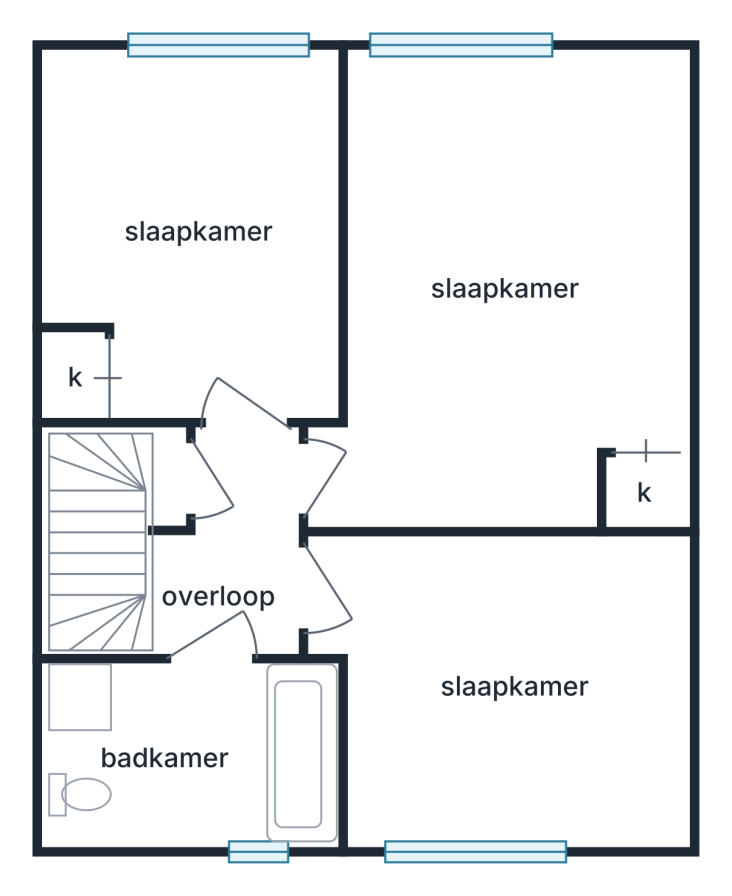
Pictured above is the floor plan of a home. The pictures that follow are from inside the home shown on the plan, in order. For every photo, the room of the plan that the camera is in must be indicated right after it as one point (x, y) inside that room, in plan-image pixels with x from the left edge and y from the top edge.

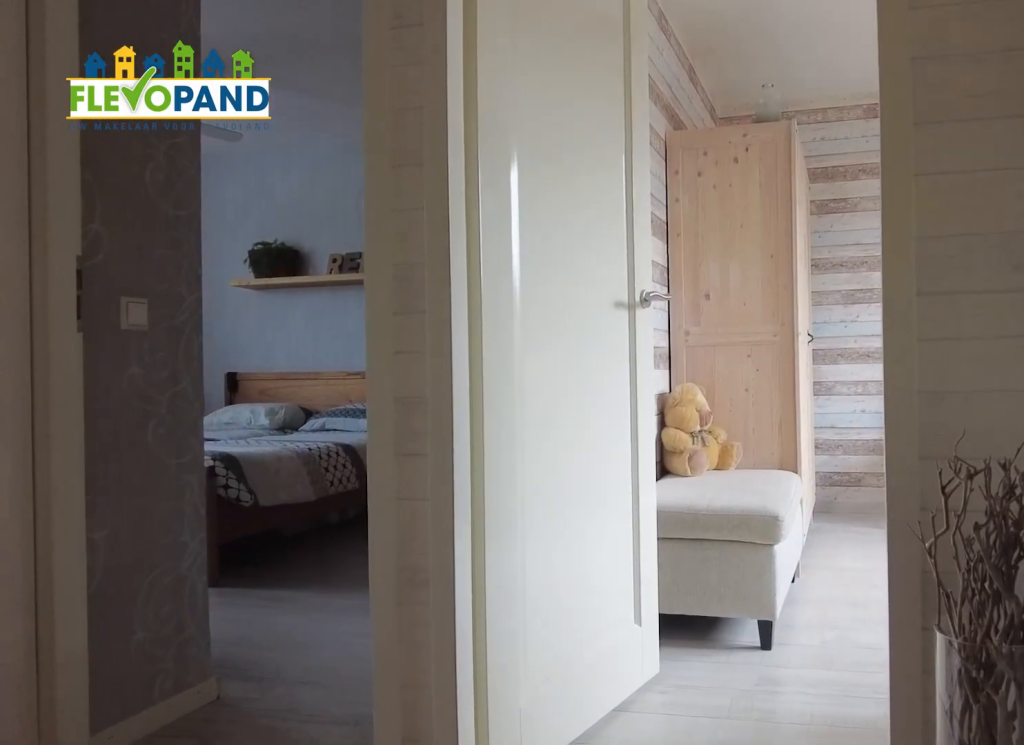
(233, 556)
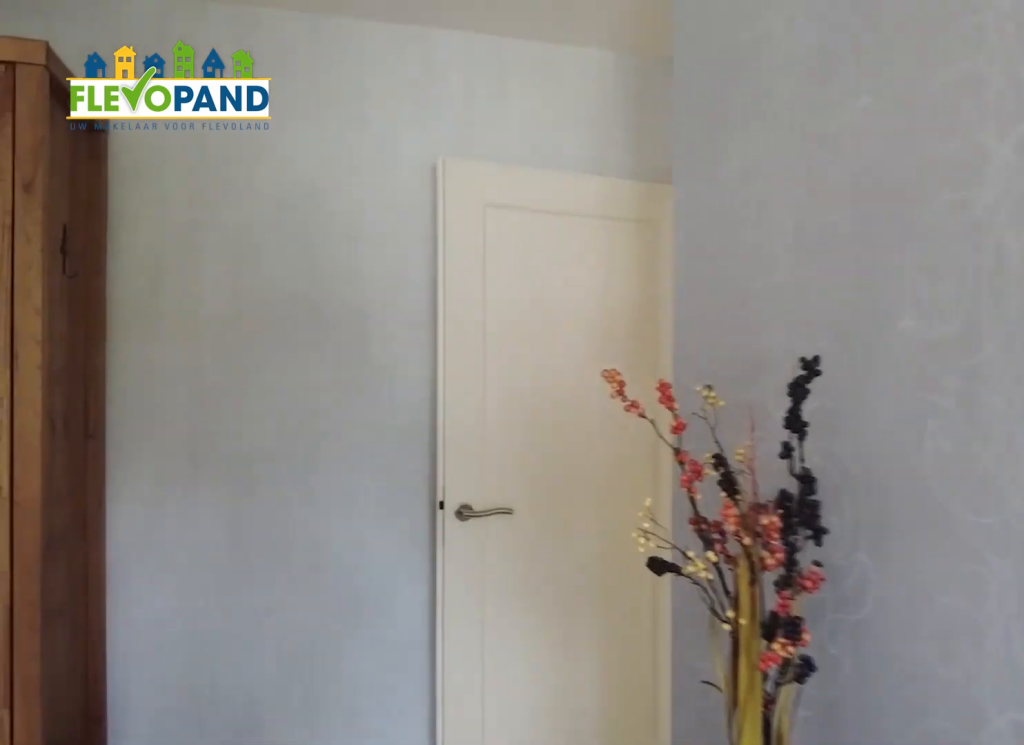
(486, 514)
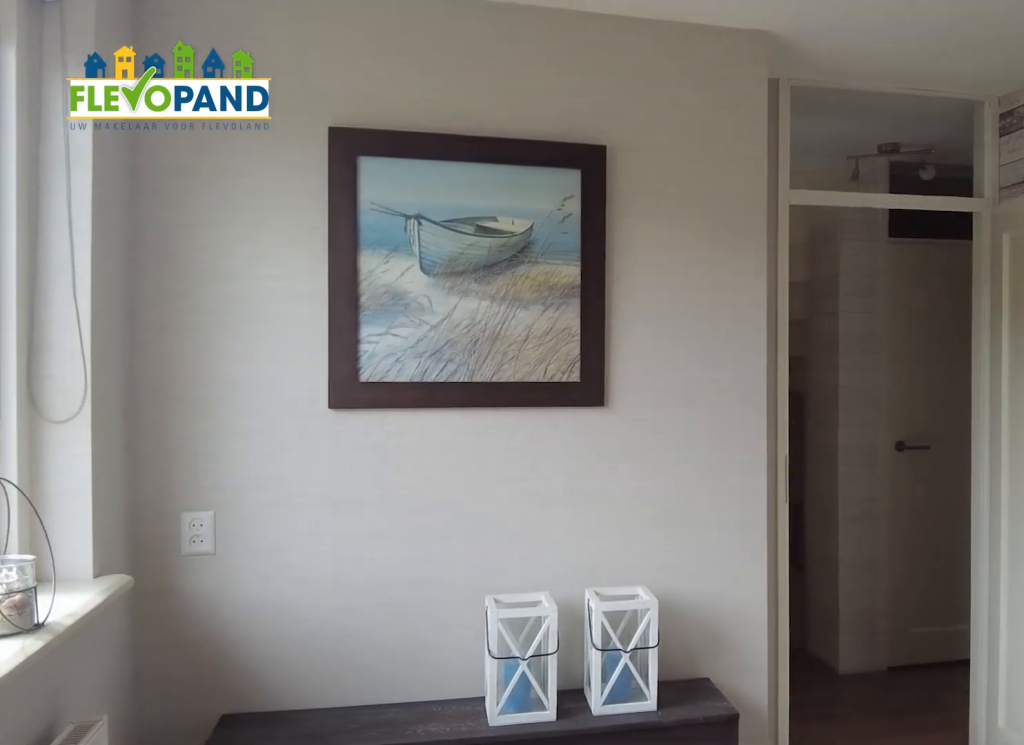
(508, 685)
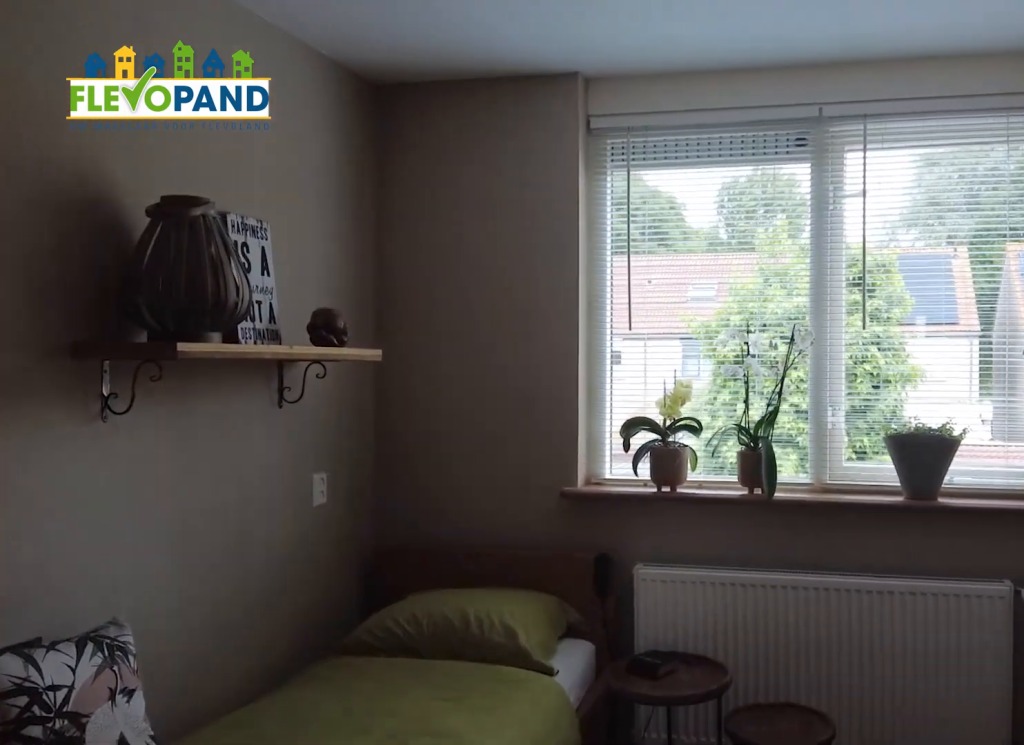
(190, 161)
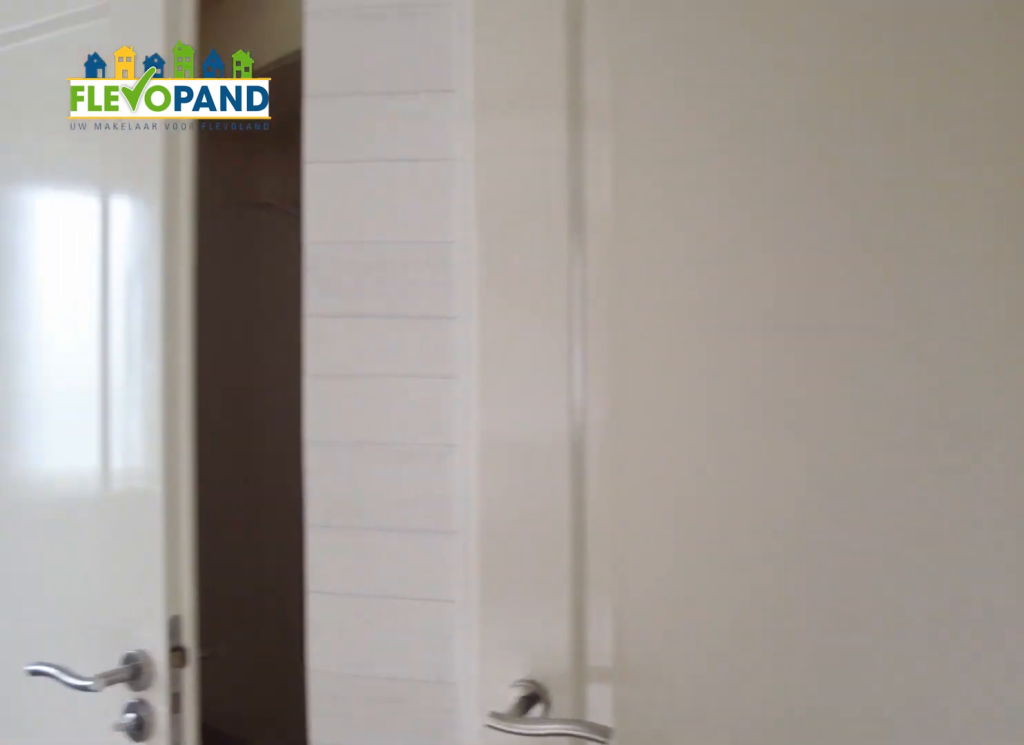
(235, 553)
